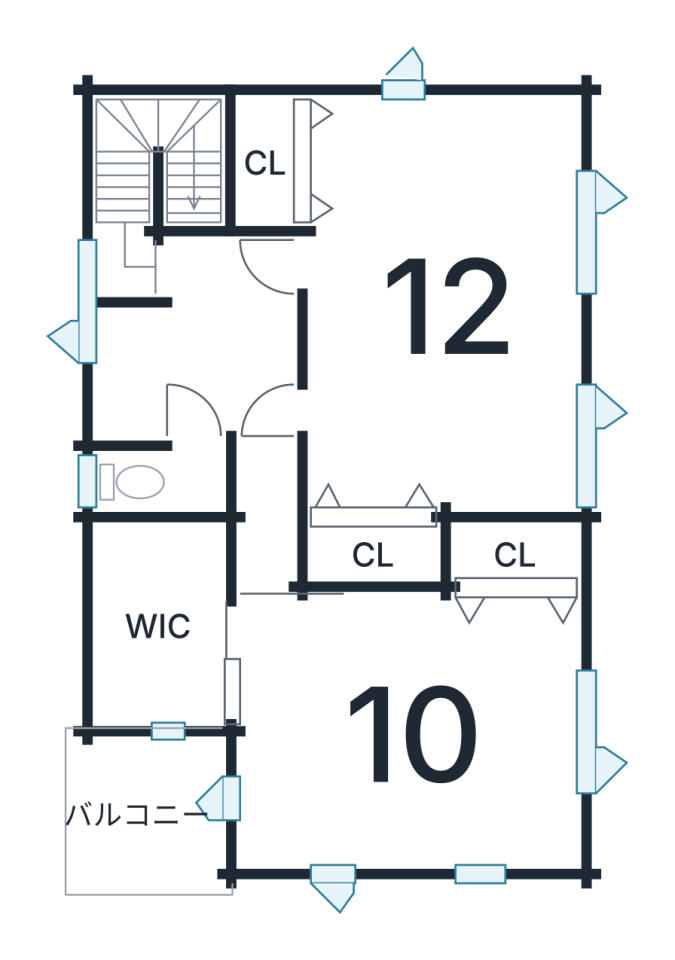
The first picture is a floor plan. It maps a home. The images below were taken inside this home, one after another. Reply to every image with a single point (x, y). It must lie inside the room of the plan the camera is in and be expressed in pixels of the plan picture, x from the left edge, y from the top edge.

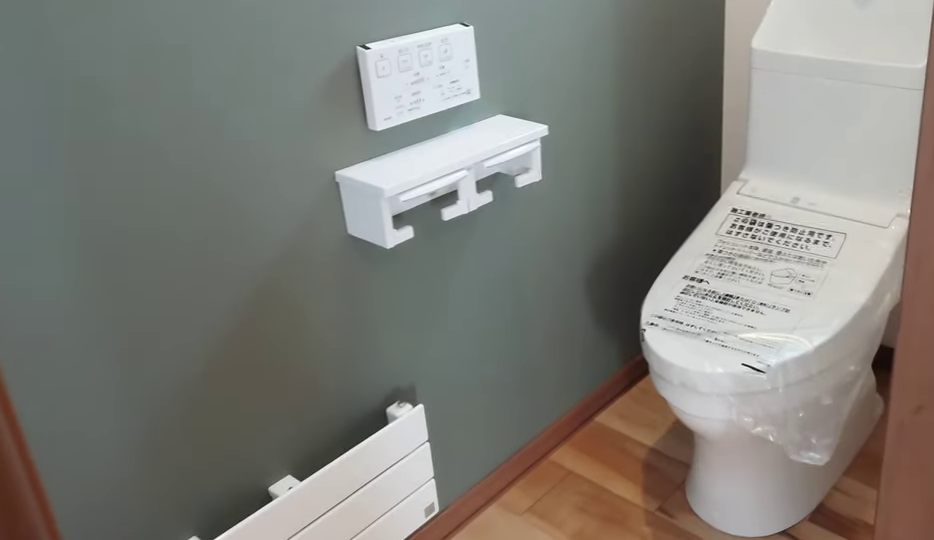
(156, 493)
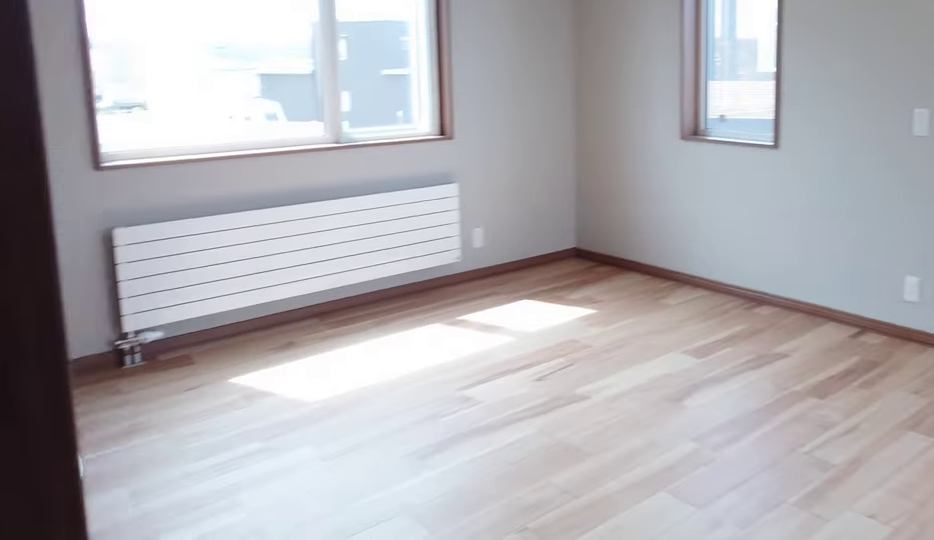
(394, 743)
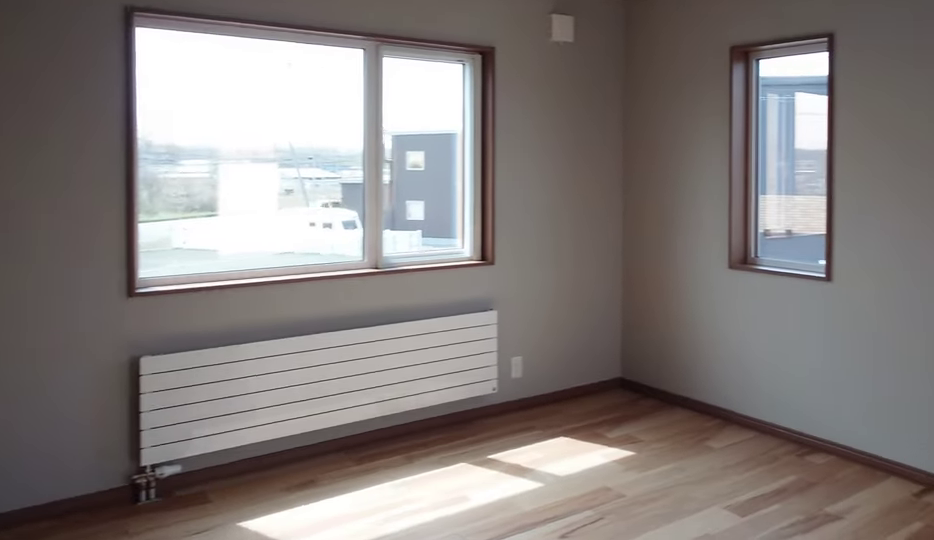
(394, 743)
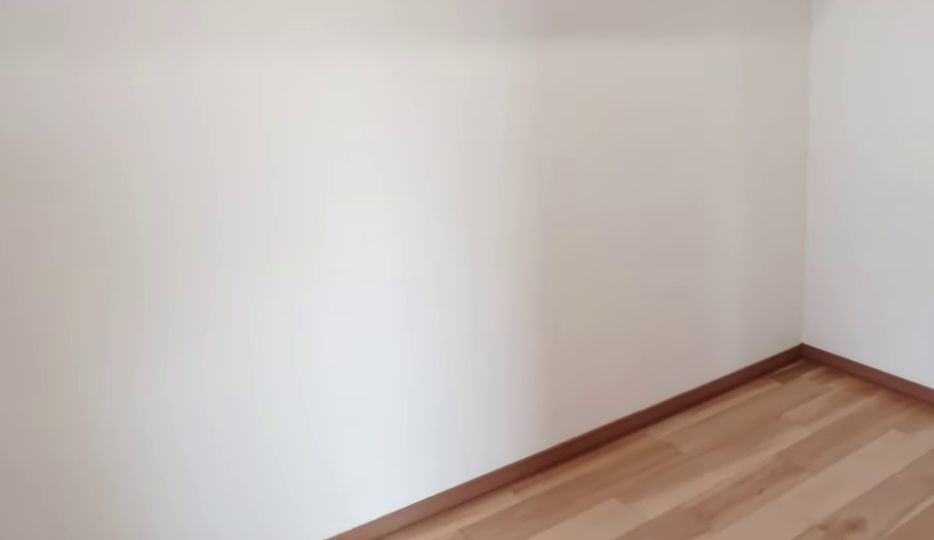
(164, 634)
